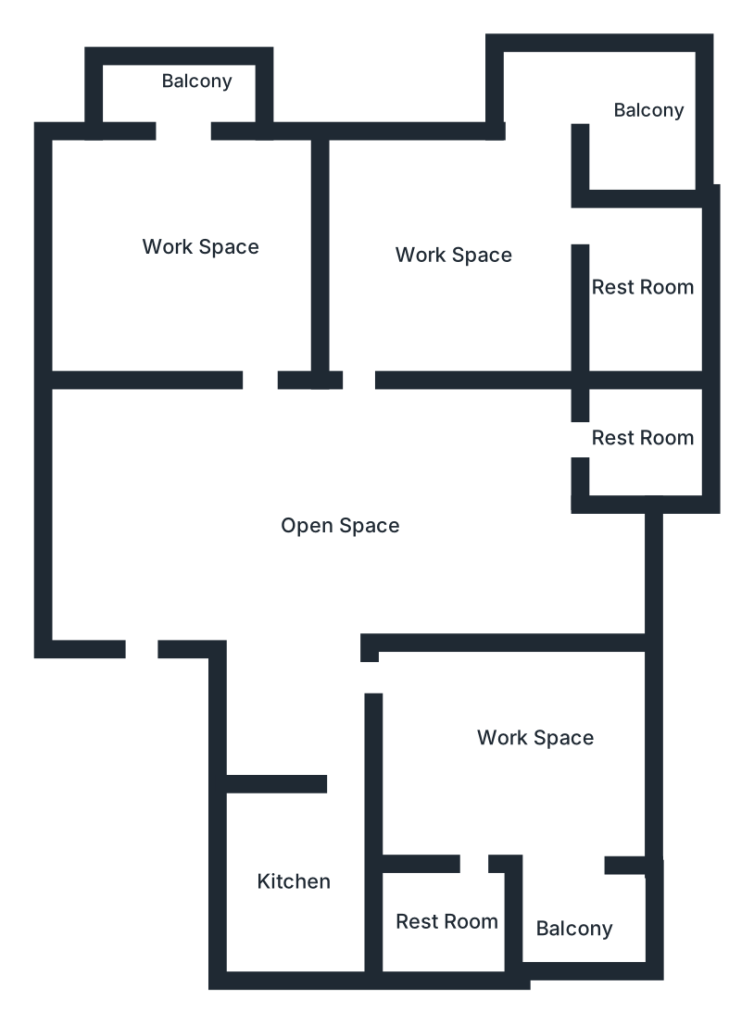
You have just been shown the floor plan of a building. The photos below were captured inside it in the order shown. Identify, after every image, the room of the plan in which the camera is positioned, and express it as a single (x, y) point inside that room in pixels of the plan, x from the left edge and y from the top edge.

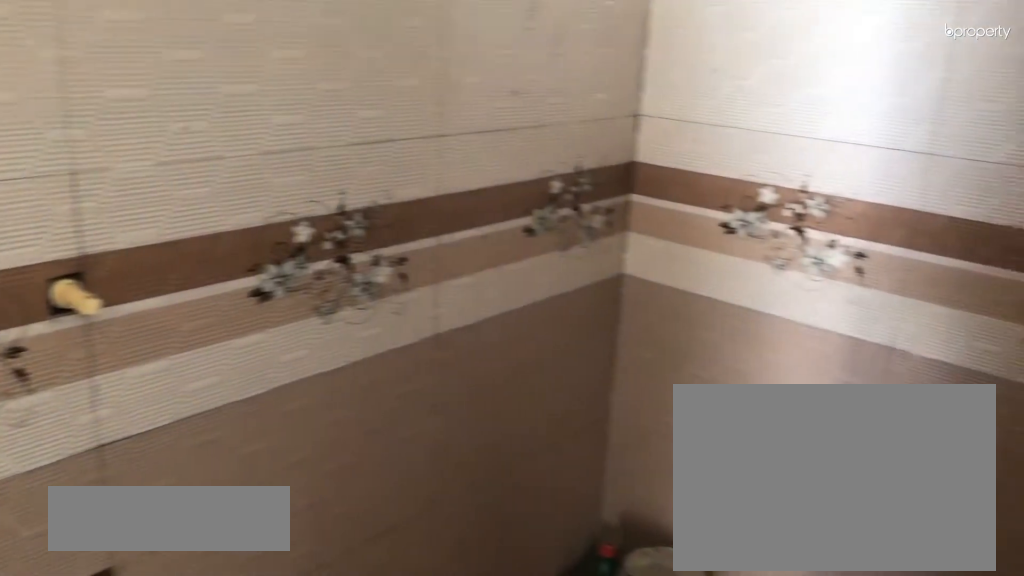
(649, 290)
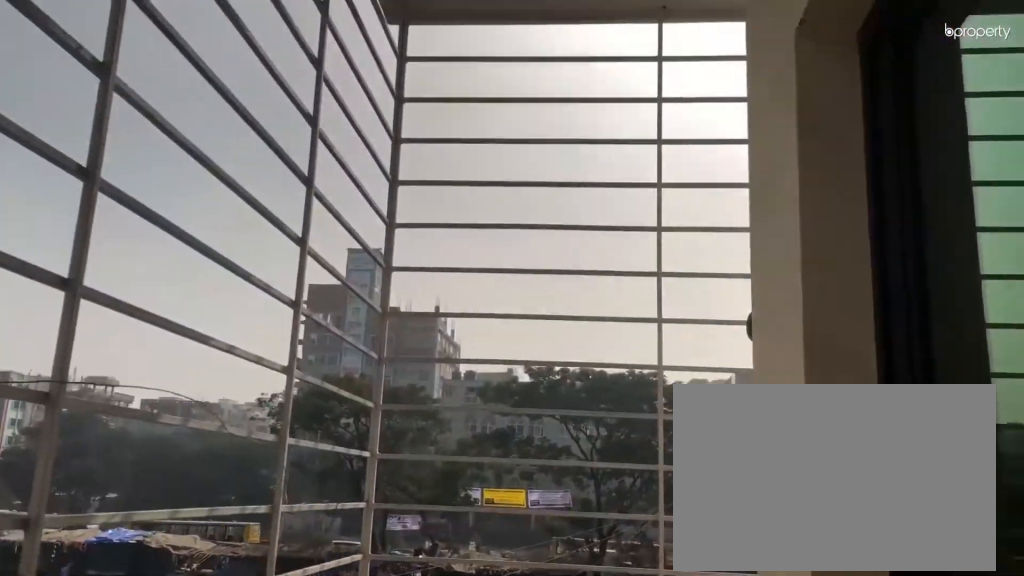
(651, 108)
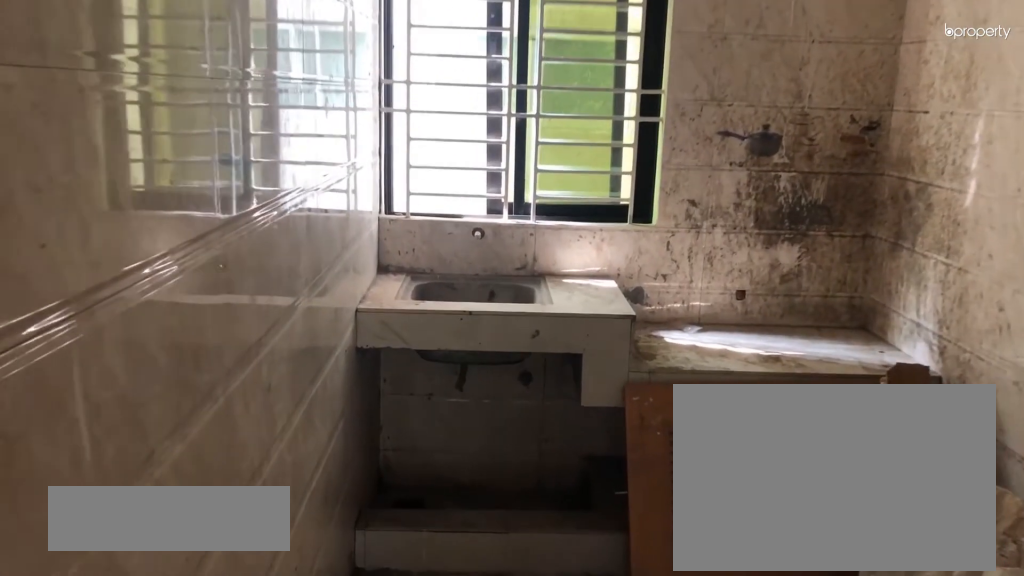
(309, 852)
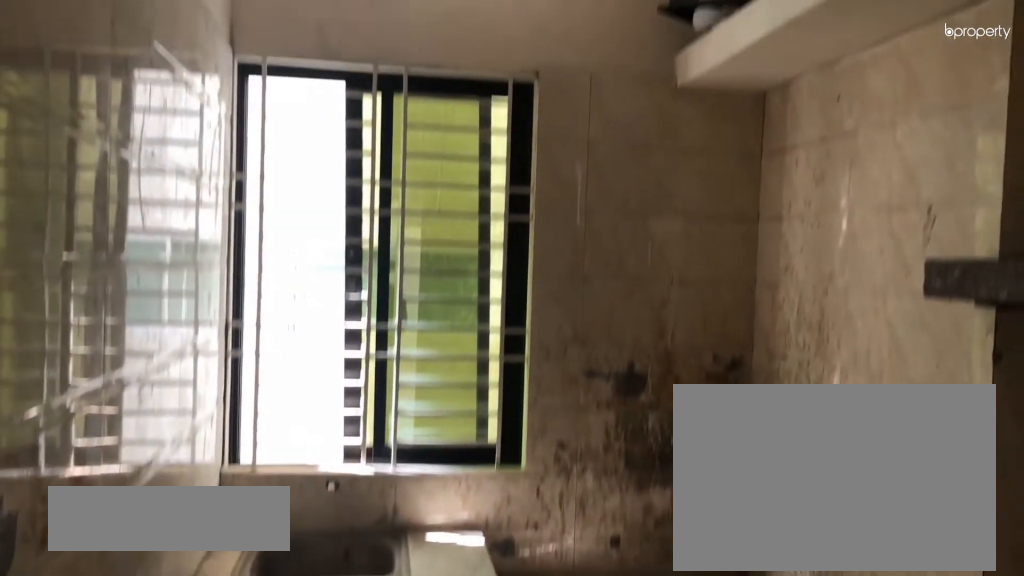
(309, 852)
